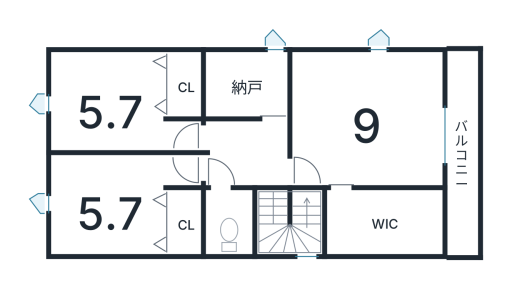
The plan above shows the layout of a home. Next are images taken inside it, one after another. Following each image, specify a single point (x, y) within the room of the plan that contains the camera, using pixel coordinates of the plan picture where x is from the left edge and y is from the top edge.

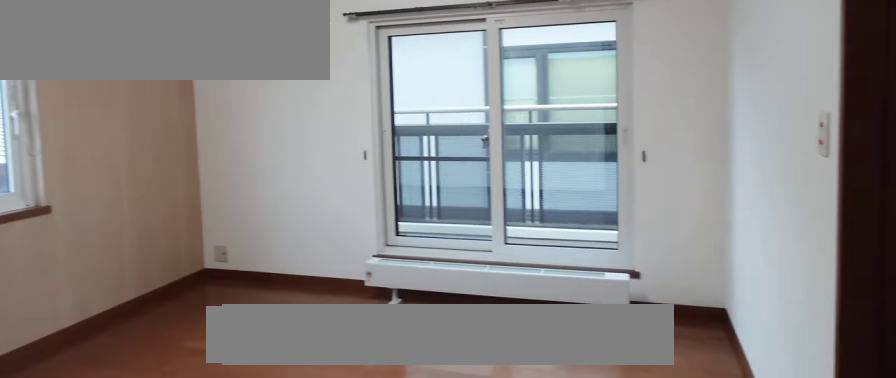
(369, 121)
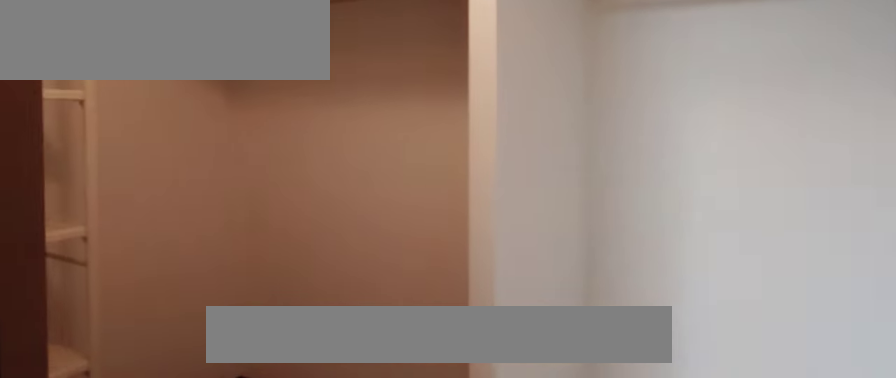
(382, 222)
